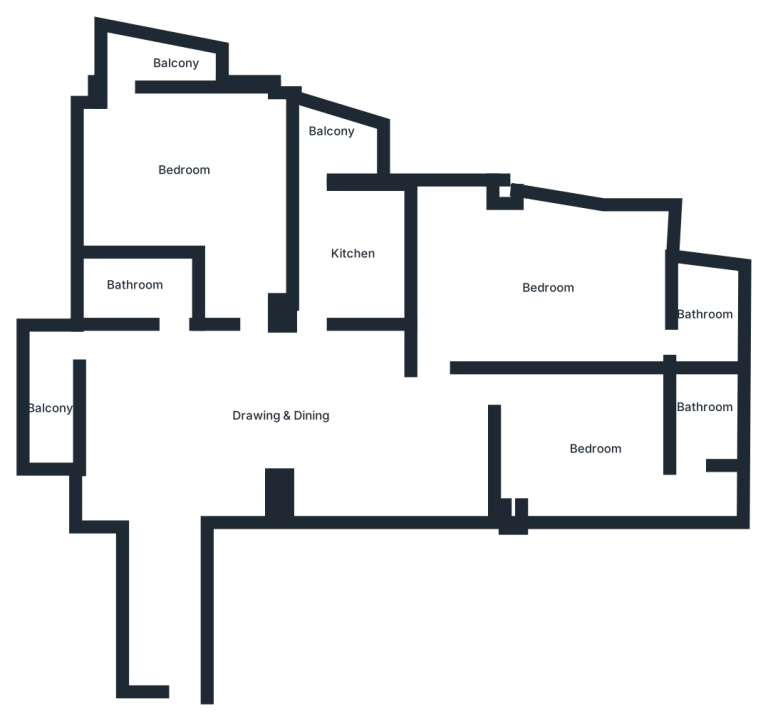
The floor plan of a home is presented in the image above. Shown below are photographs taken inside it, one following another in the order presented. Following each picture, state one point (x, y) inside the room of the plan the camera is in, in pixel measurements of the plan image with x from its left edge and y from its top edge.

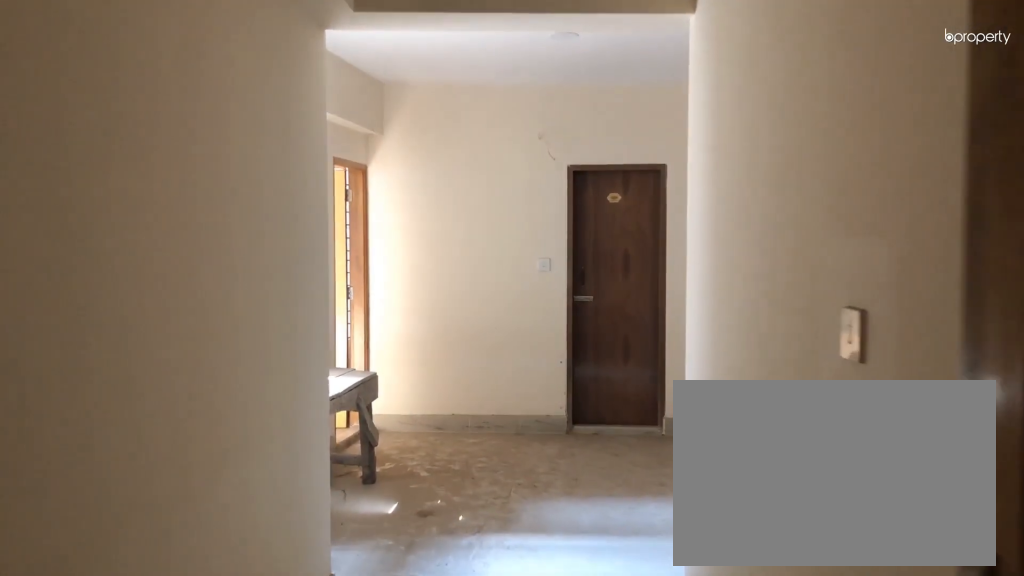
(174, 584)
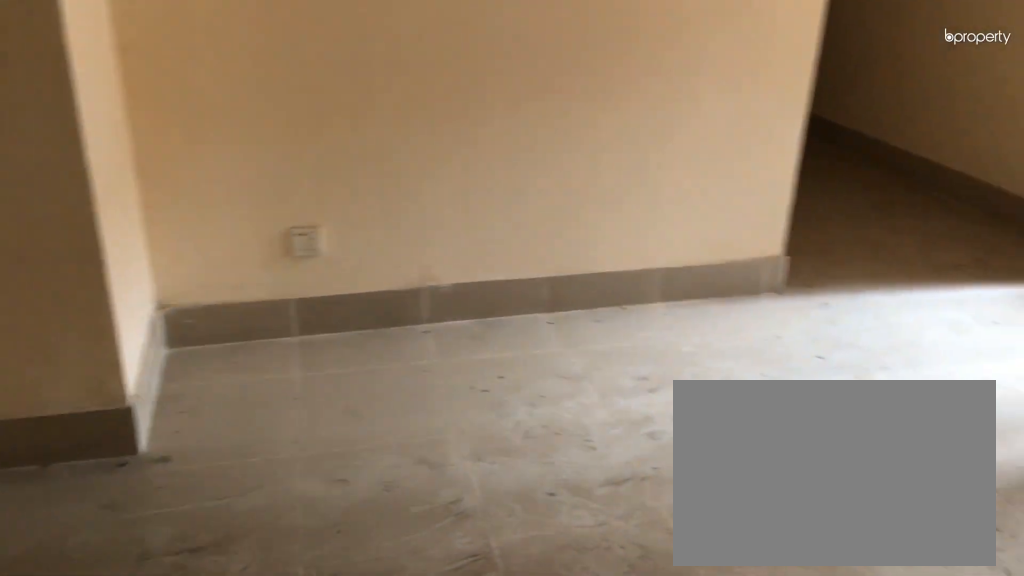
(282, 405)
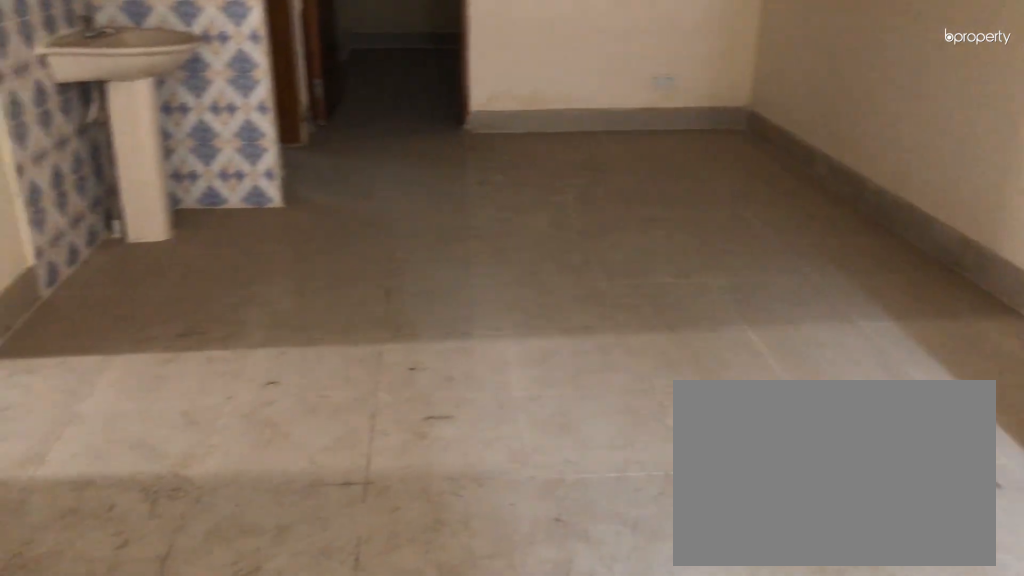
(283, 405)
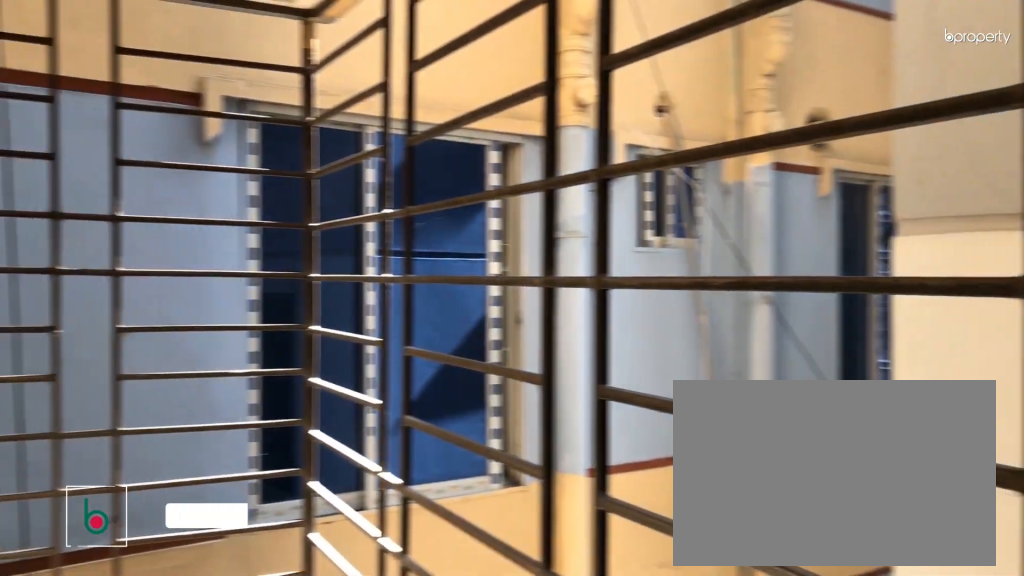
(52, 401)
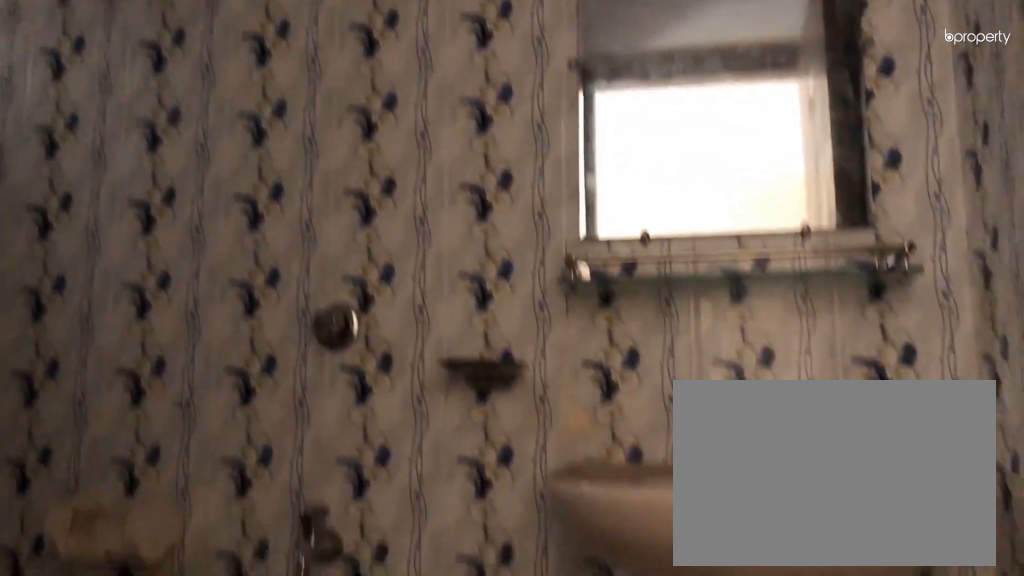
(132, 289)
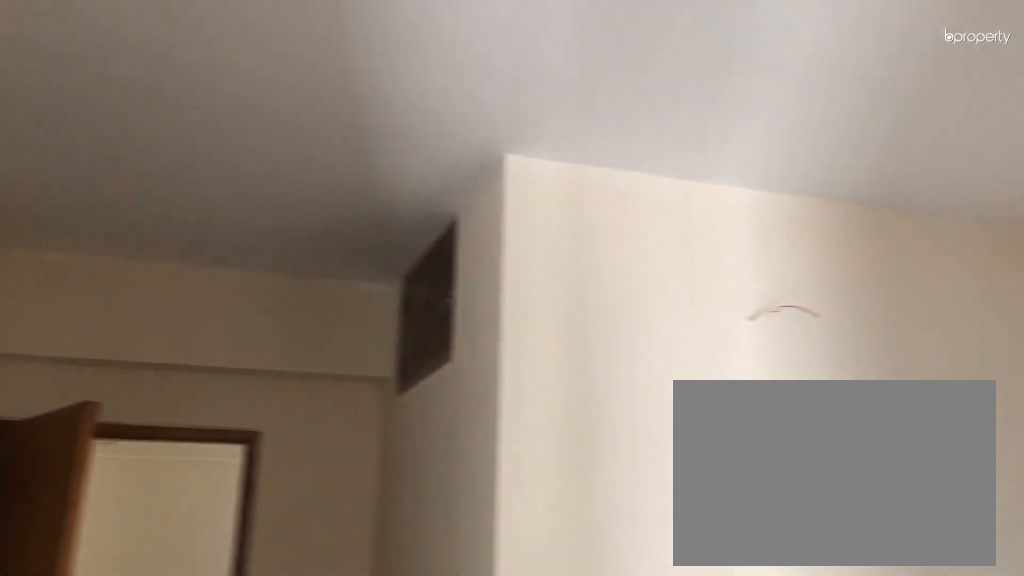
(189, 173)
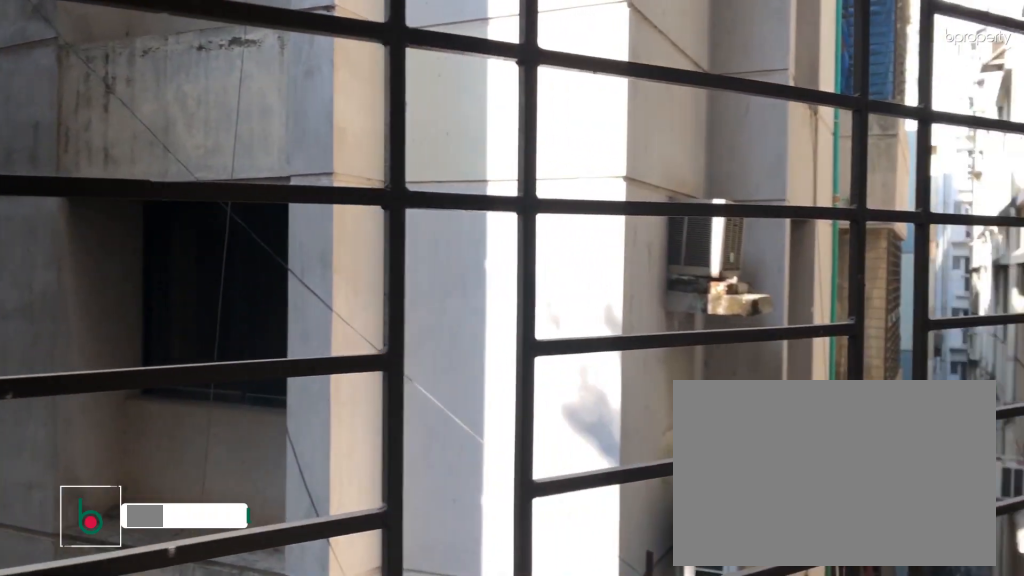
(150, 61)
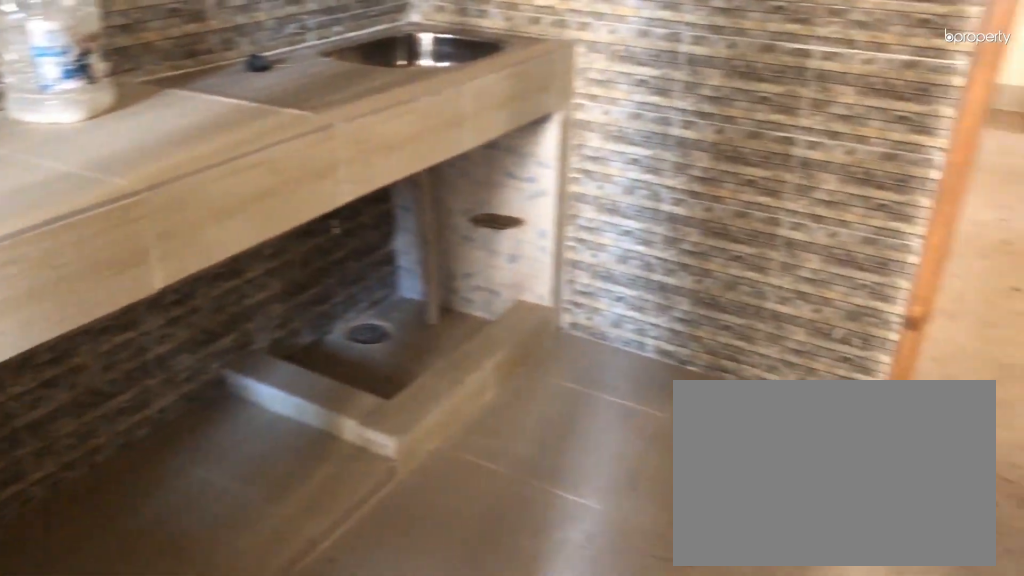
(353, 251)
